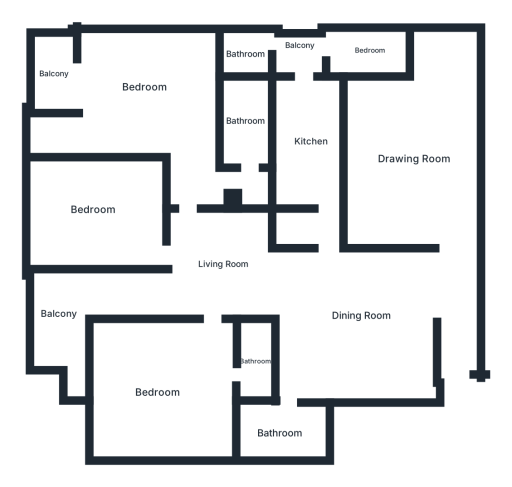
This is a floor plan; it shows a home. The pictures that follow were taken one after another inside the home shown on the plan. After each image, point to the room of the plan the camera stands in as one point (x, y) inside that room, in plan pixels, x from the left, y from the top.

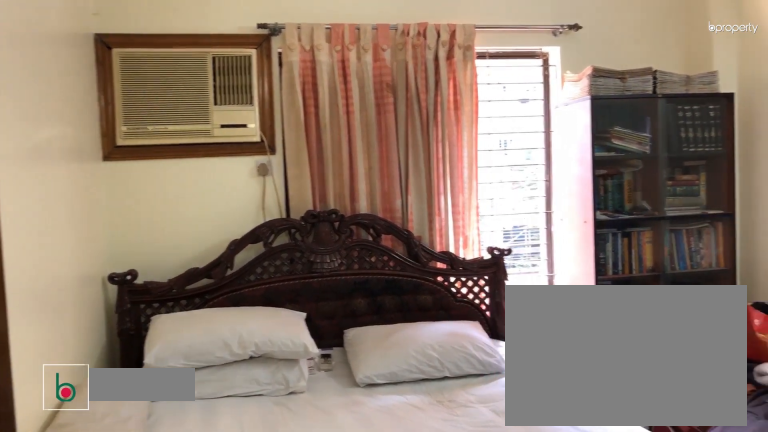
(94, 210)
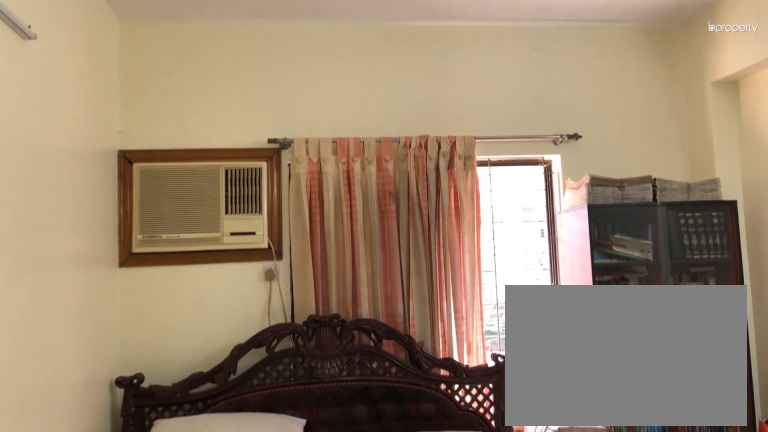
(95, 211)
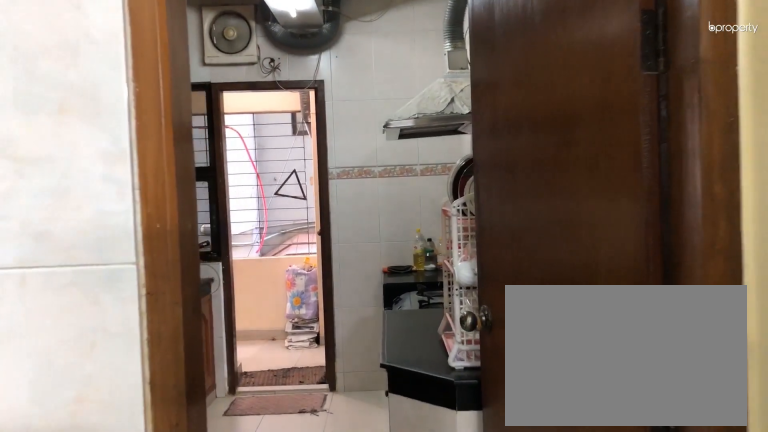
(310, 142)
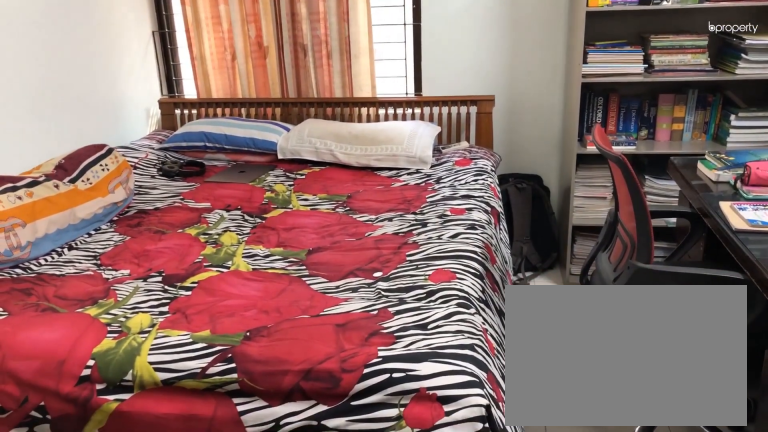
(156, 391)
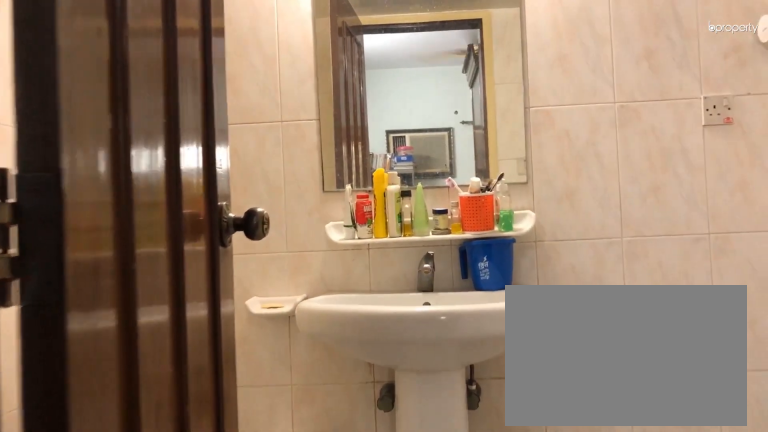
(255, 357)
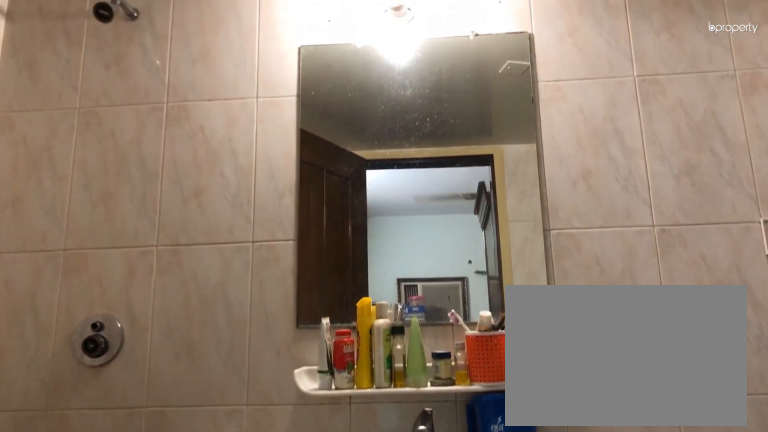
(255, 357)
